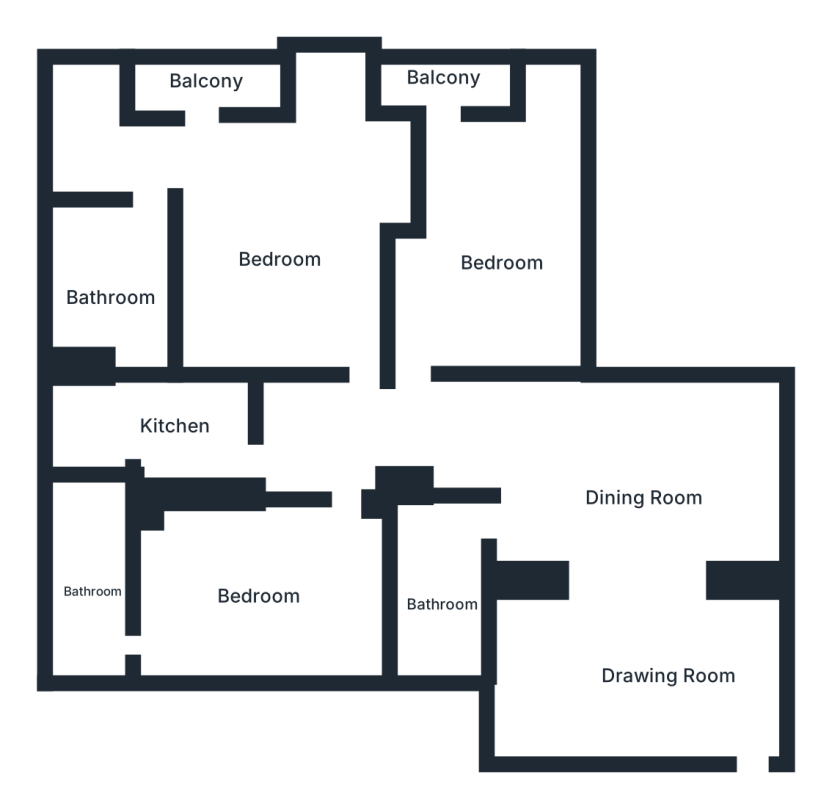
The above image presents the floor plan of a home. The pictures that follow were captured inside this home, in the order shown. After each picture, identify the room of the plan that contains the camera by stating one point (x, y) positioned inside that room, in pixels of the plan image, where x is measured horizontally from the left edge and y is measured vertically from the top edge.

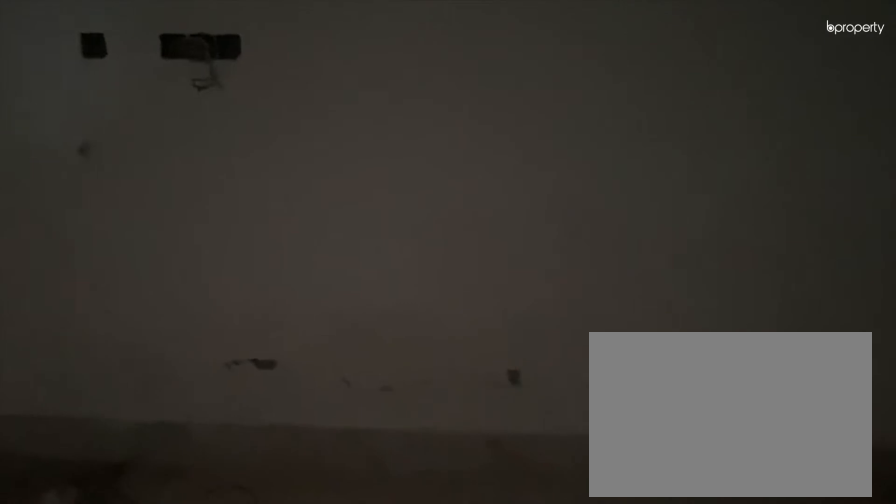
(648, 498)
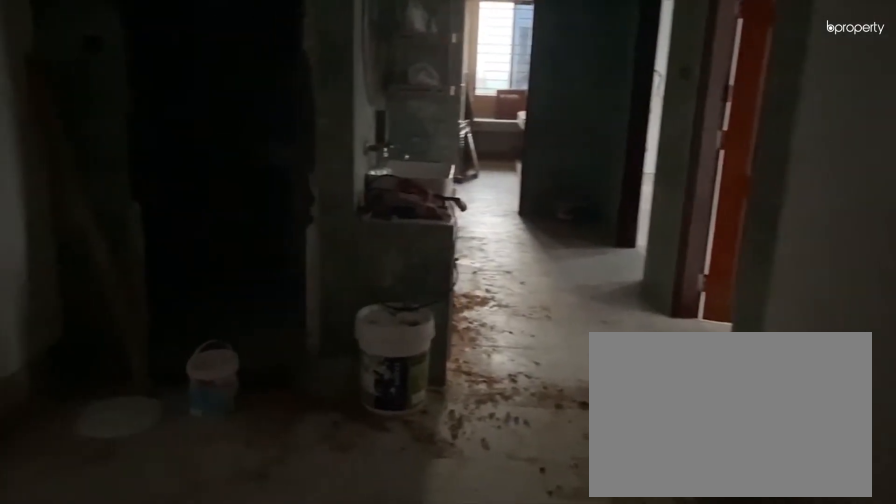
(648, 498)
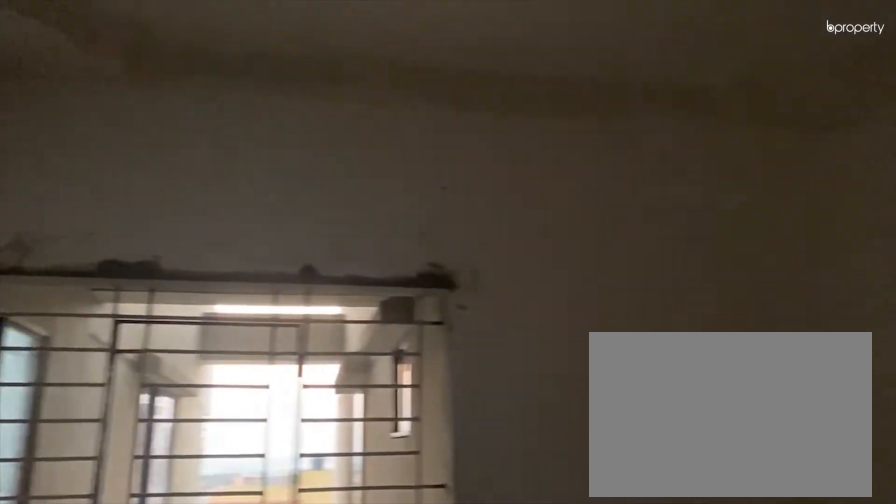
(649, 657)
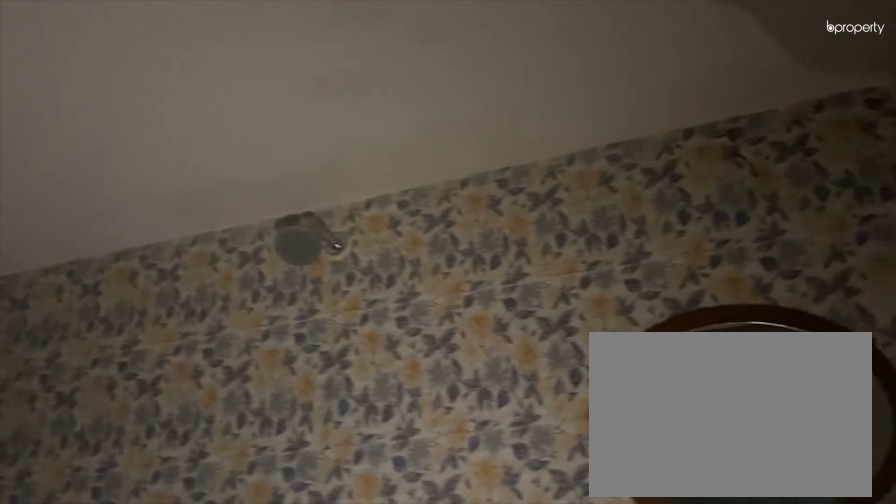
(445, 599)
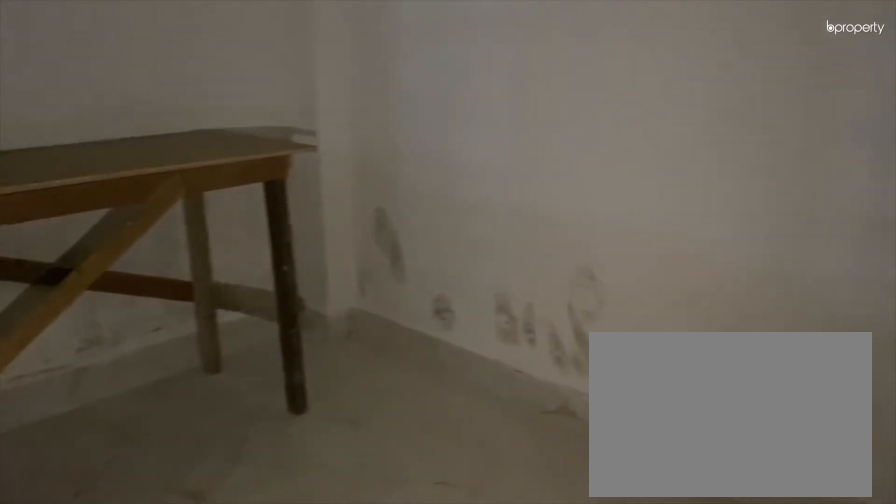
(261, 599)
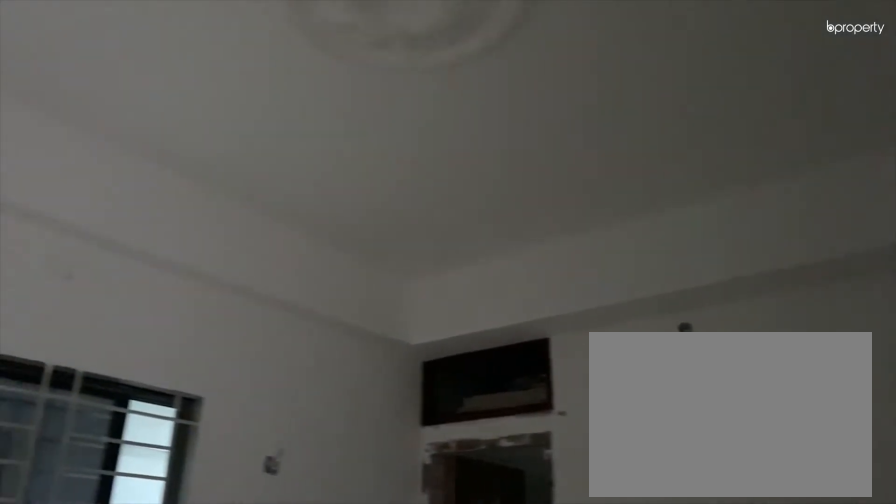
(261, 599)
